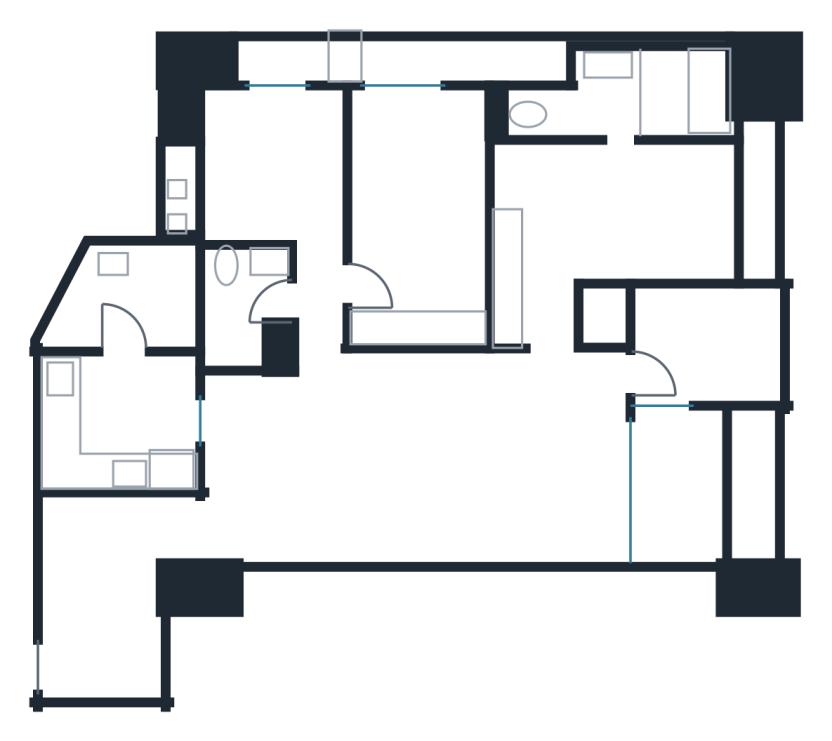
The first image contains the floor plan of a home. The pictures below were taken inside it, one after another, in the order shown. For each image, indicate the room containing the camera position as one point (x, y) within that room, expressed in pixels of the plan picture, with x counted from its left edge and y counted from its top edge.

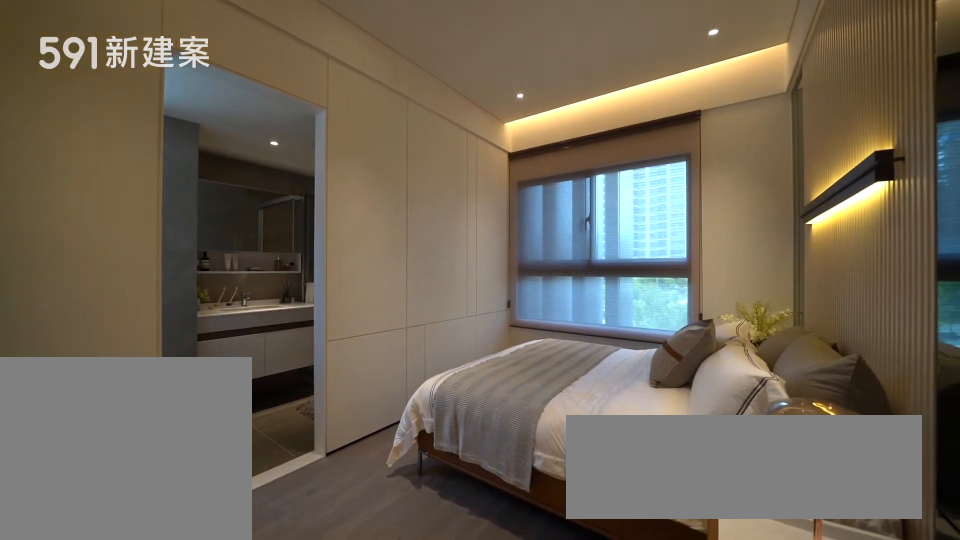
(608, 223)
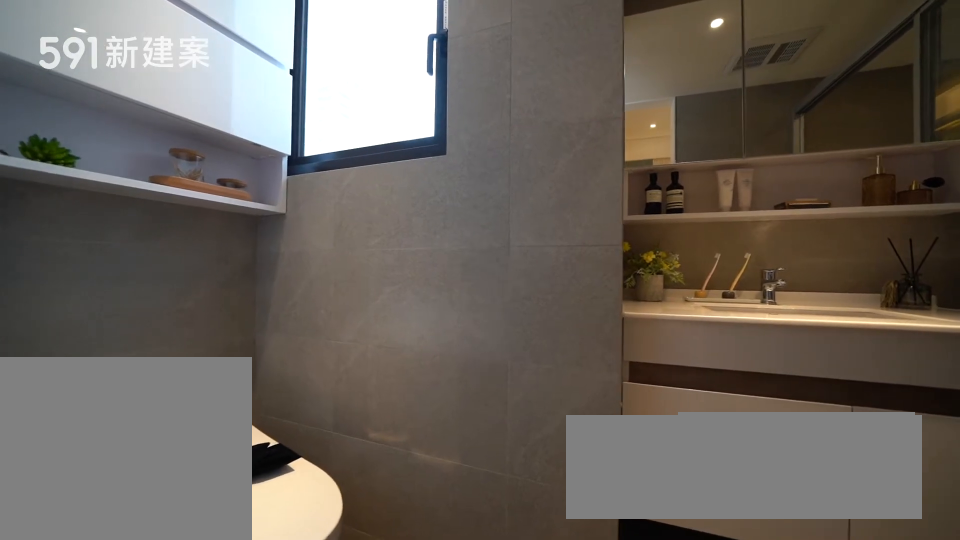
(624, 93)
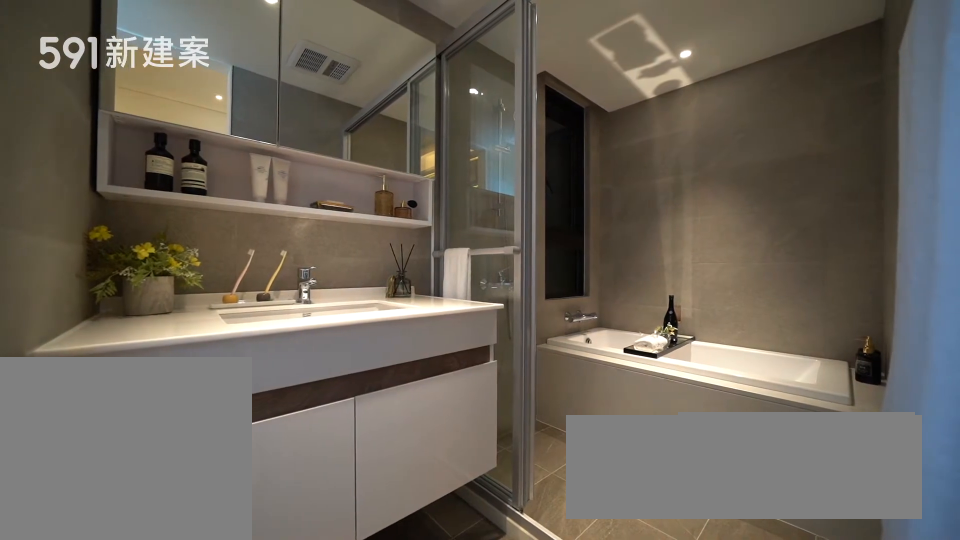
(624, 93)
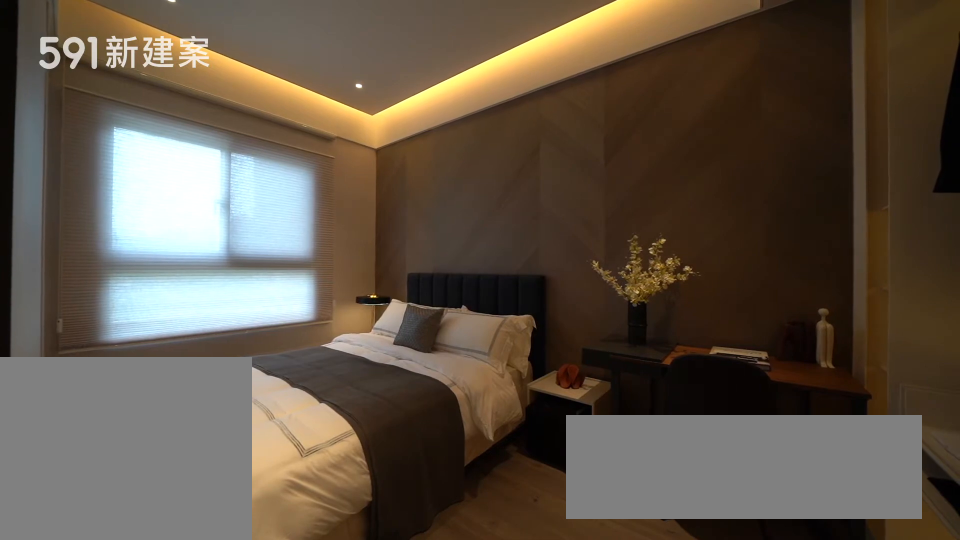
(421, 207)
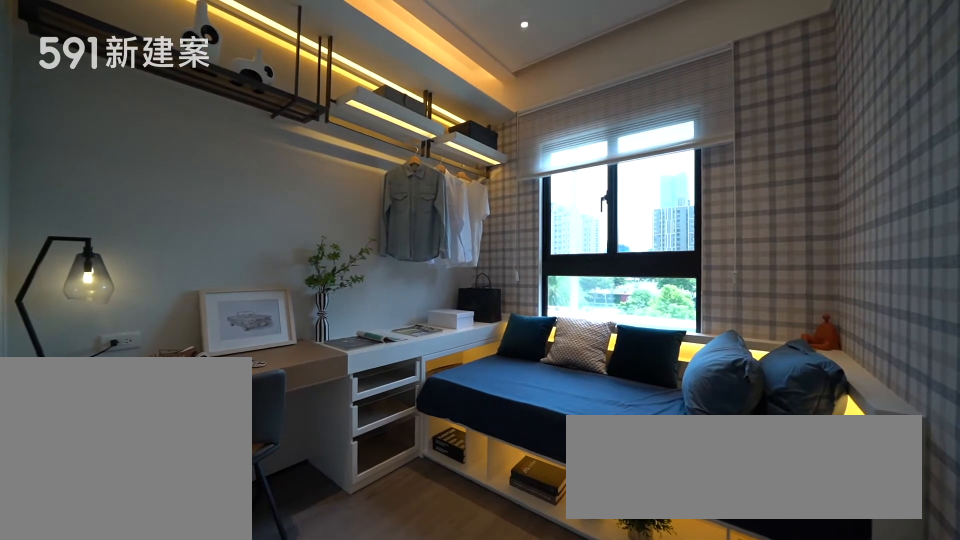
(276, 165)
